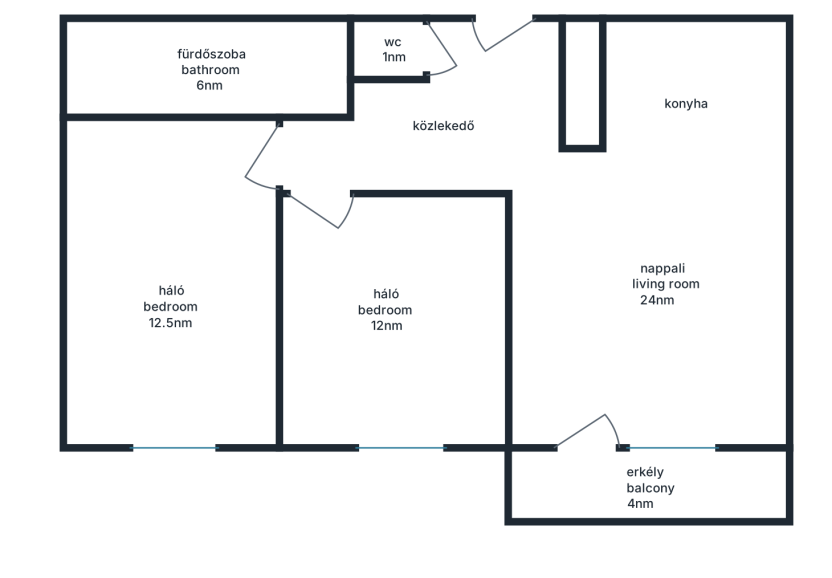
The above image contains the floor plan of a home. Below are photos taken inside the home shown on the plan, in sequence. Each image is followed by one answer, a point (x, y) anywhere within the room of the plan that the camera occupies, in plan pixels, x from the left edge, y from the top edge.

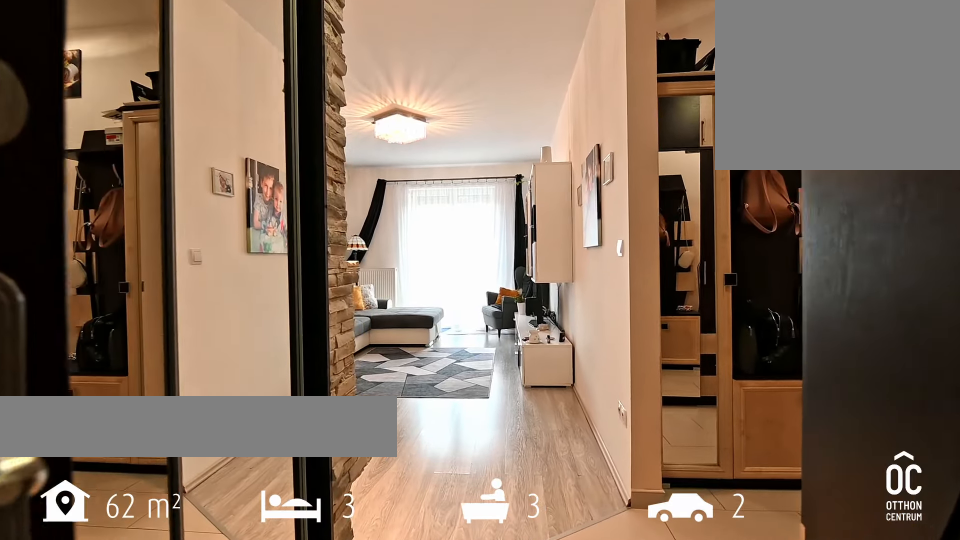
(487, 59)
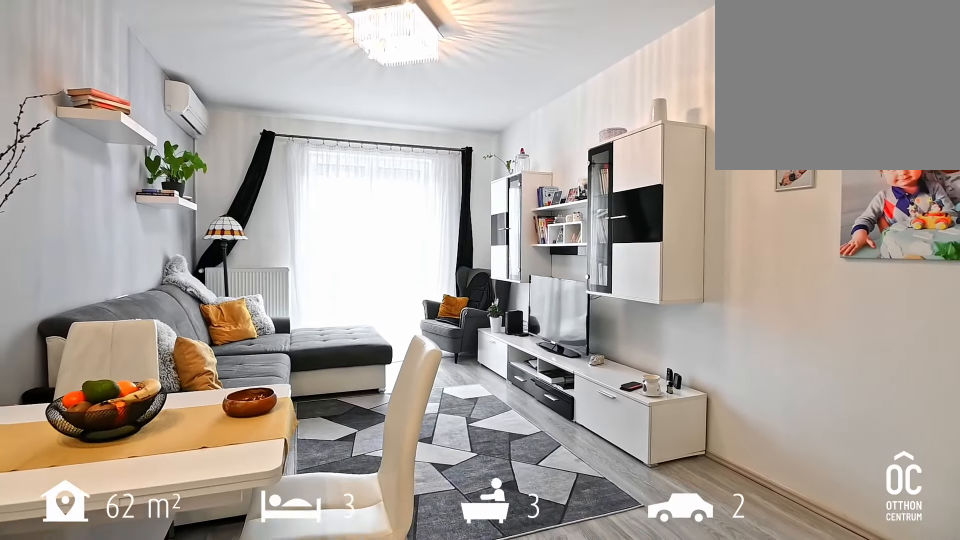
(657, 304)
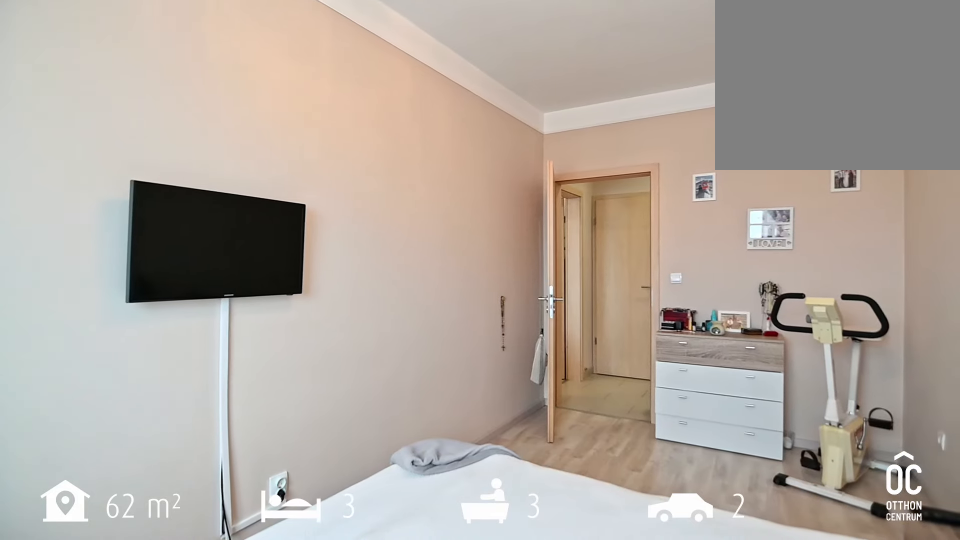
(389, 321)
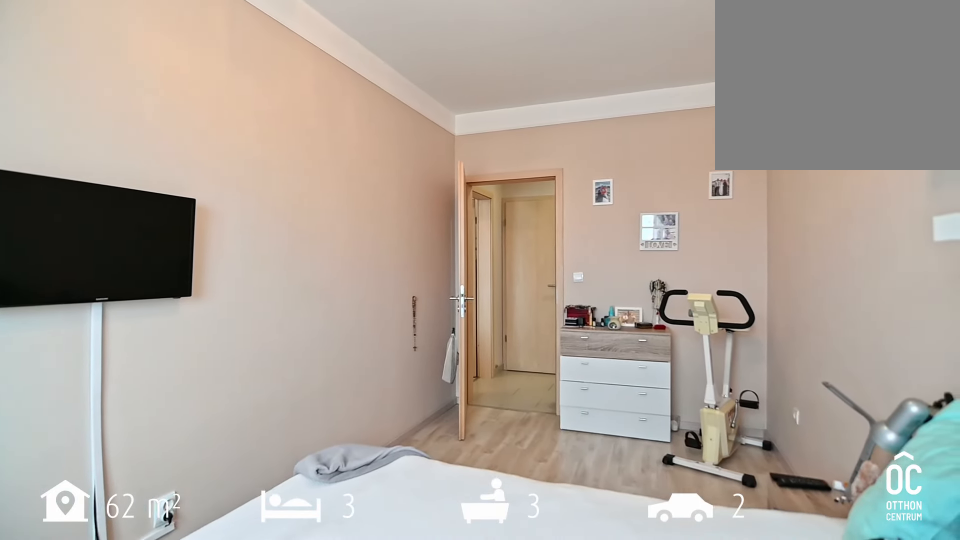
(389, 321)
